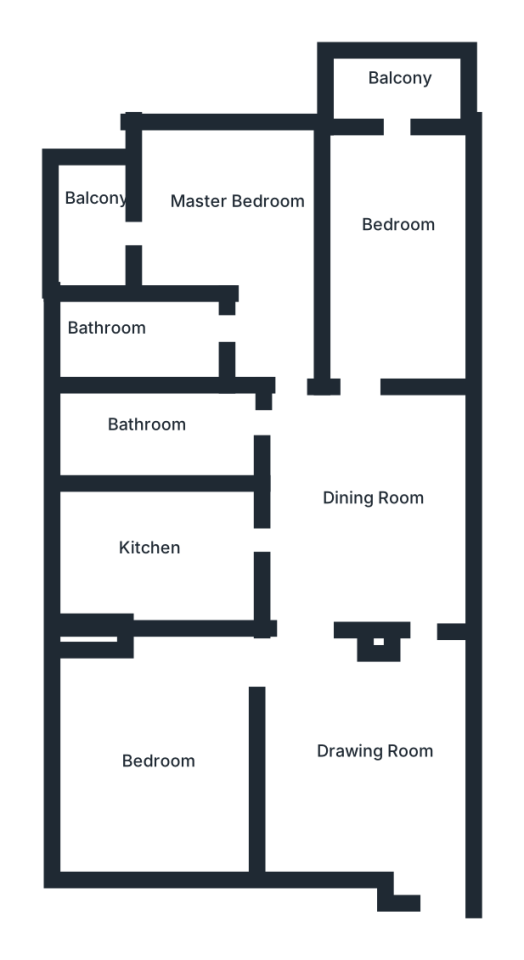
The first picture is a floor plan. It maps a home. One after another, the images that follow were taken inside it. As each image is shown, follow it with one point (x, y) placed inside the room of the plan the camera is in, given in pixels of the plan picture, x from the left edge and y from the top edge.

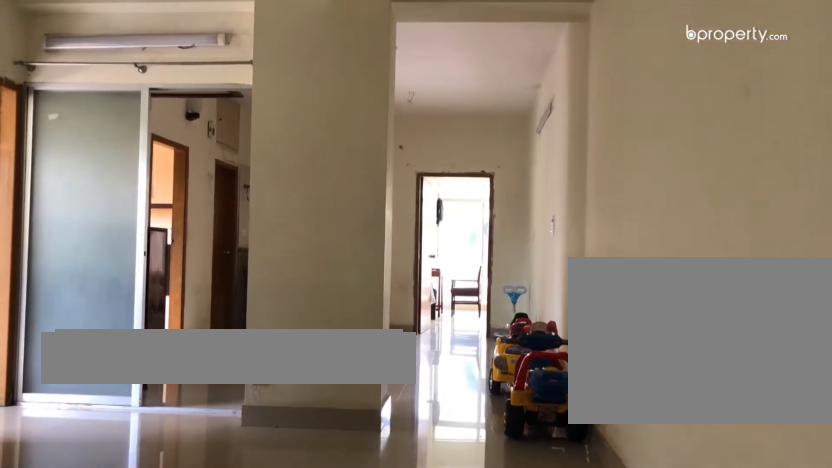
(387, 767)
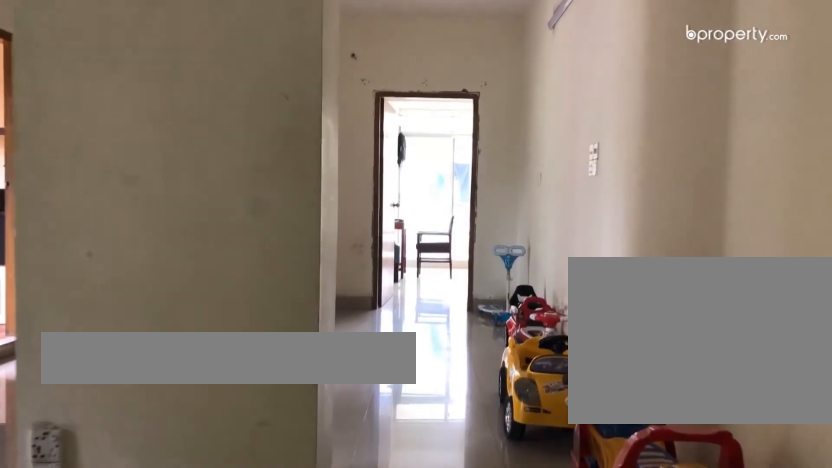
(423, 716)
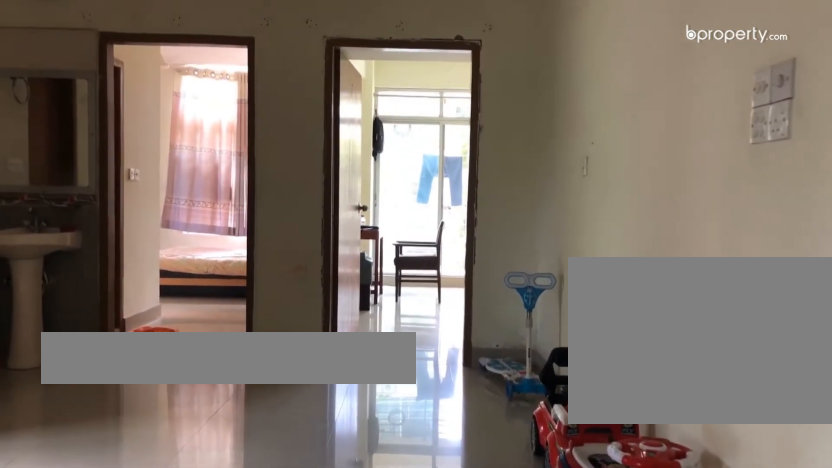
(363, 525)
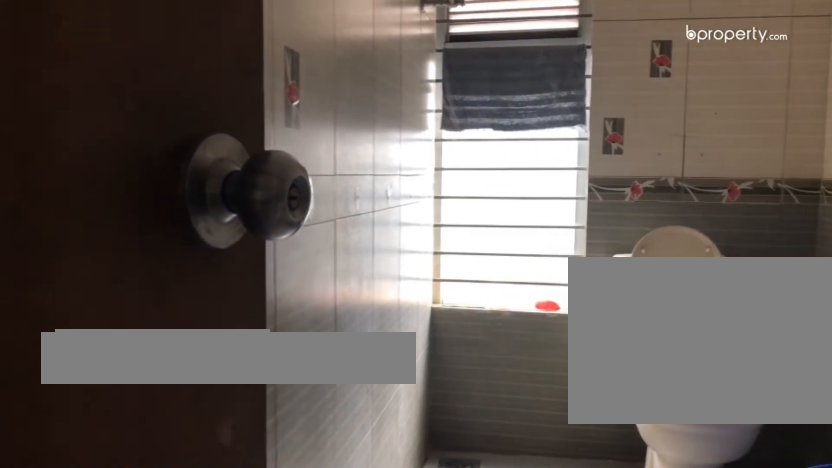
(160, 435)
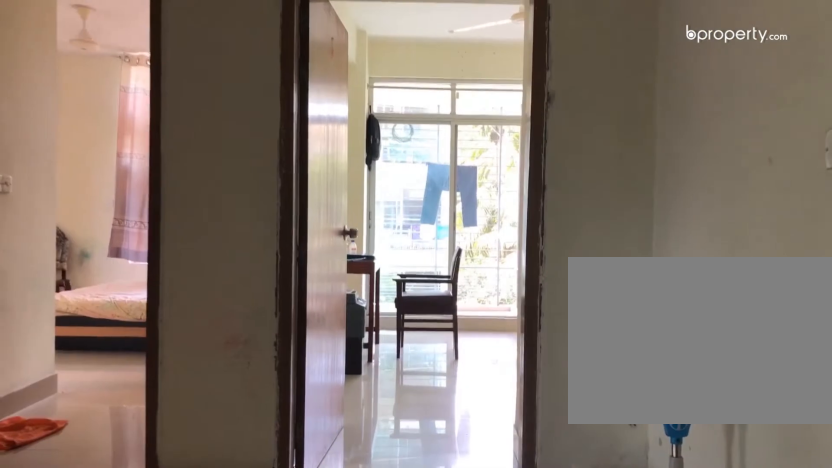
(358, 434)
